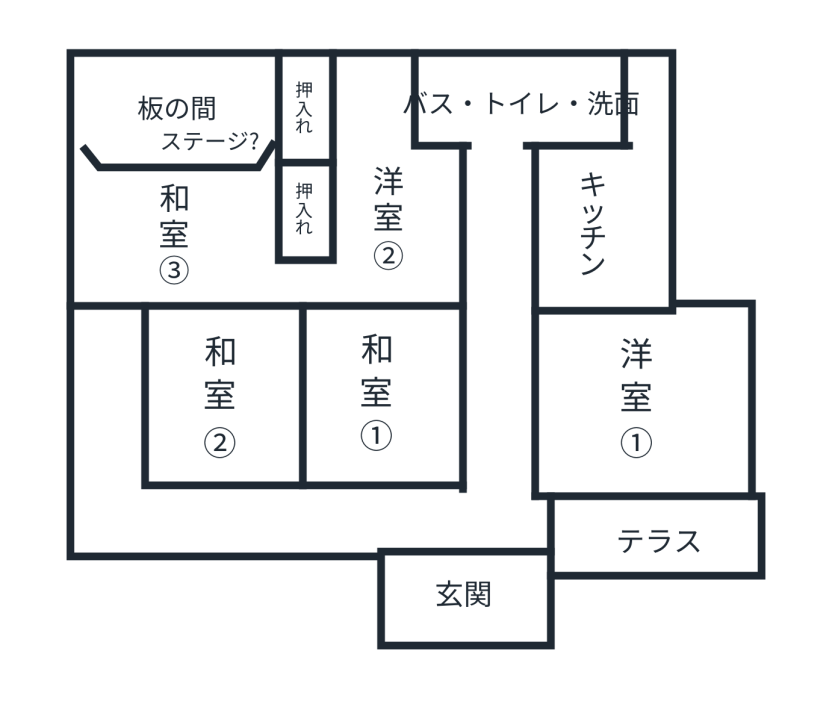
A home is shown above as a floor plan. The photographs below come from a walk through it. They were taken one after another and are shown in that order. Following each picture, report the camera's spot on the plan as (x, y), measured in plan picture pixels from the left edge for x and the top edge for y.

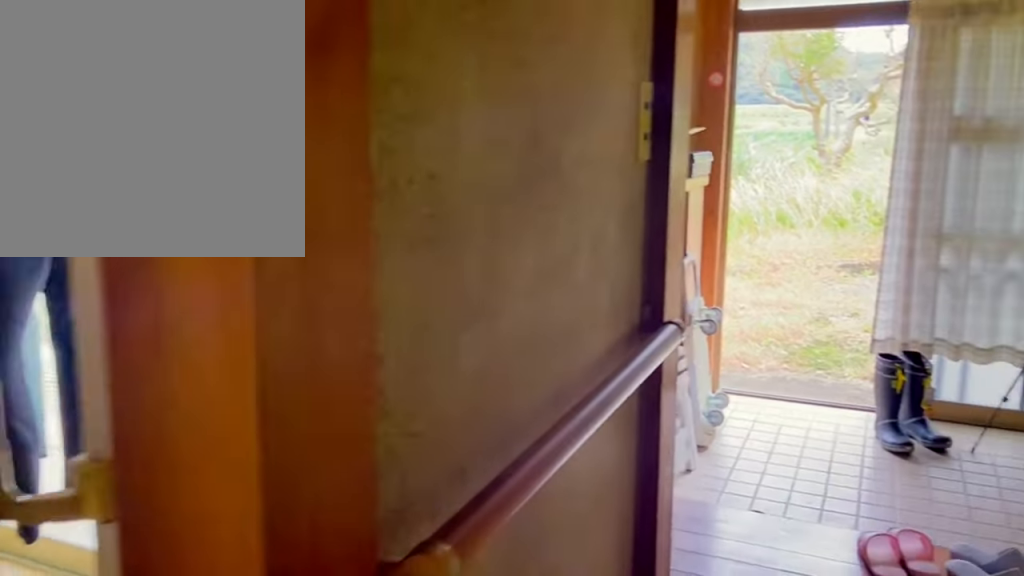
(497, 547)
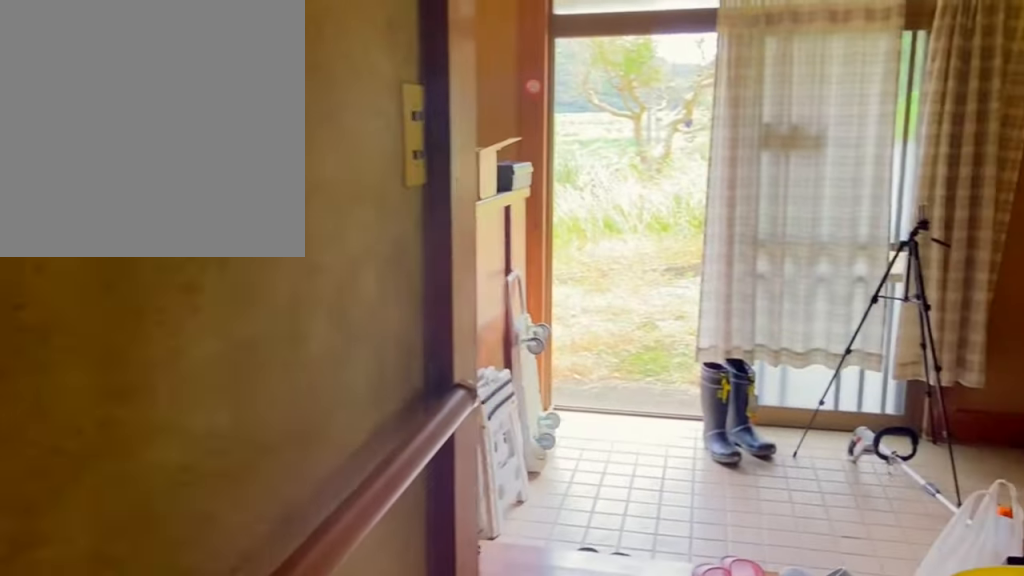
(495, 556)
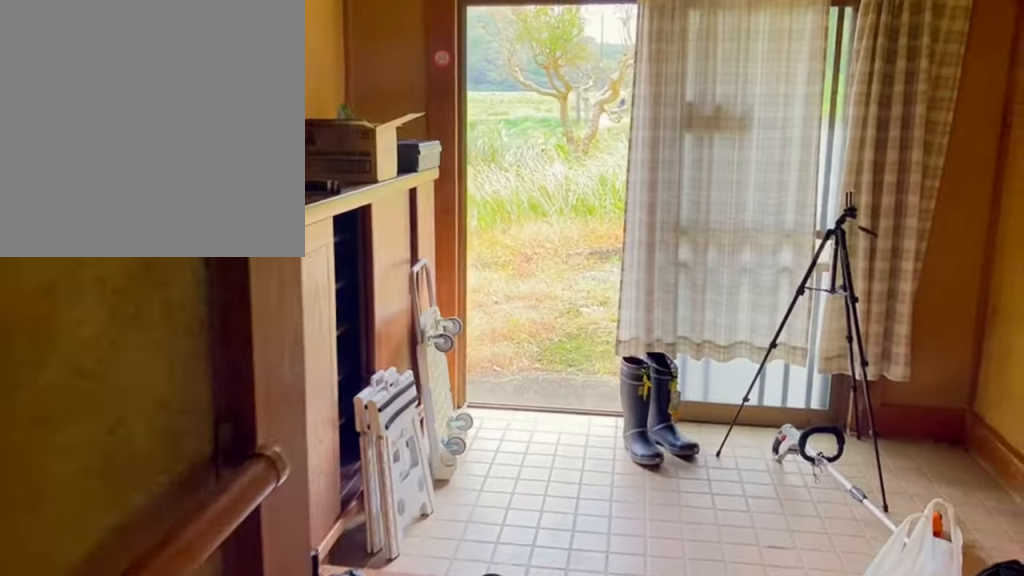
(493, 569)
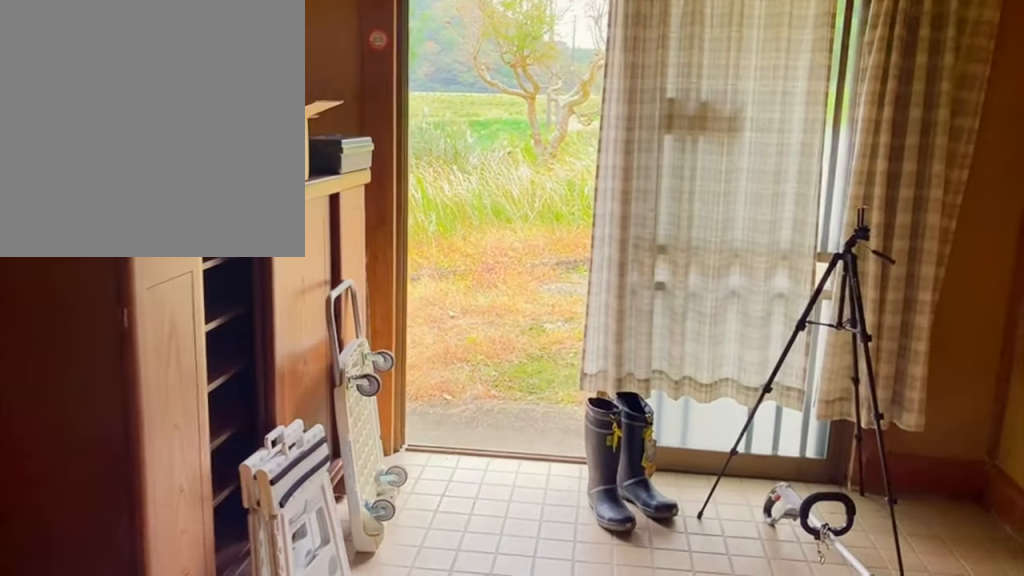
(490, 591)
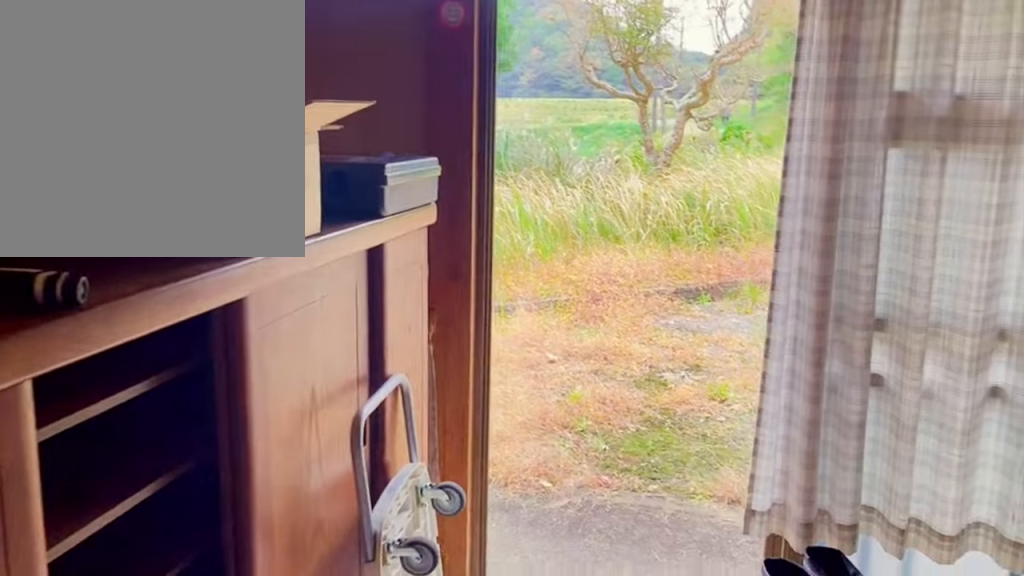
(484, 623)
